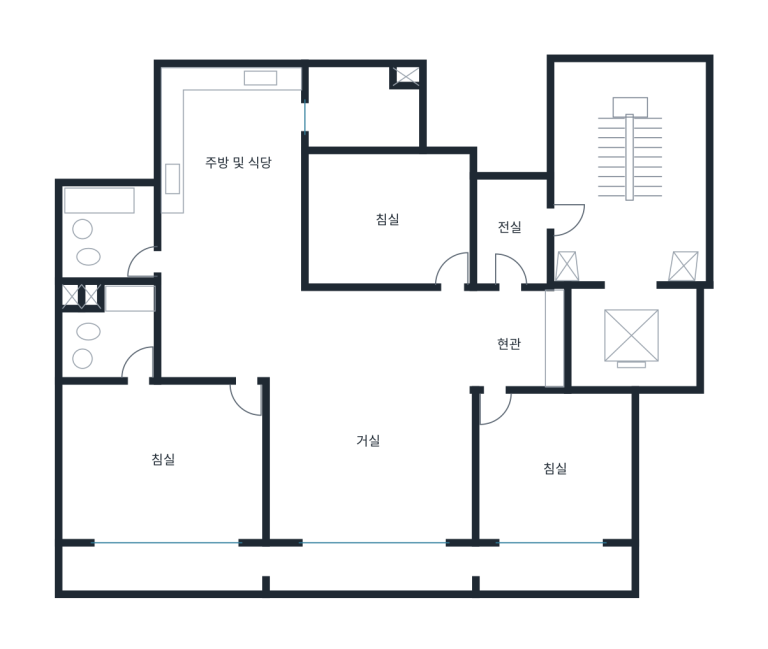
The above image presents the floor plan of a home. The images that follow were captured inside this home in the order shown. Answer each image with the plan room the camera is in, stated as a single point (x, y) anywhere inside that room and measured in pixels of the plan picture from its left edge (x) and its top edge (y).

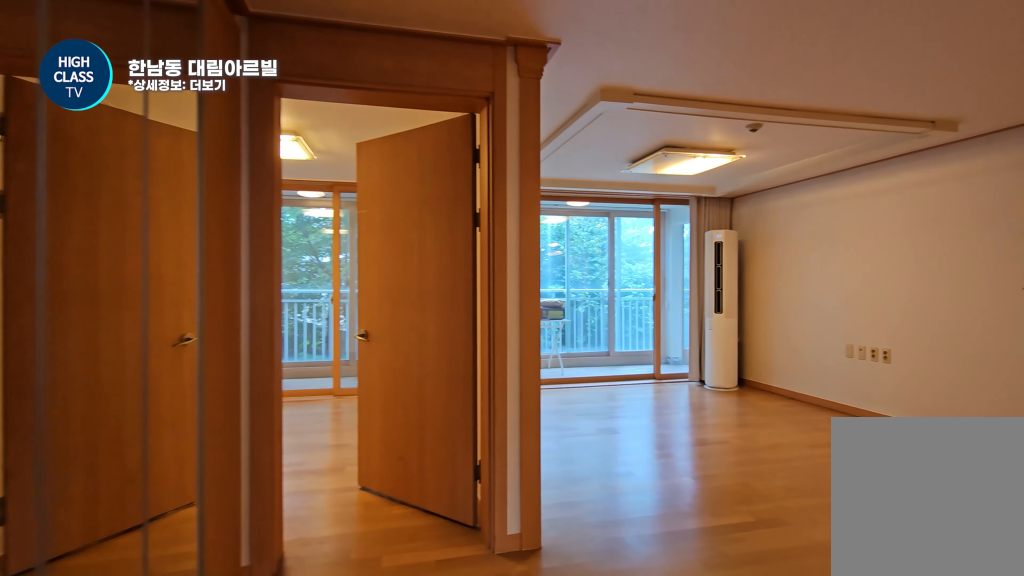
(518, 338)
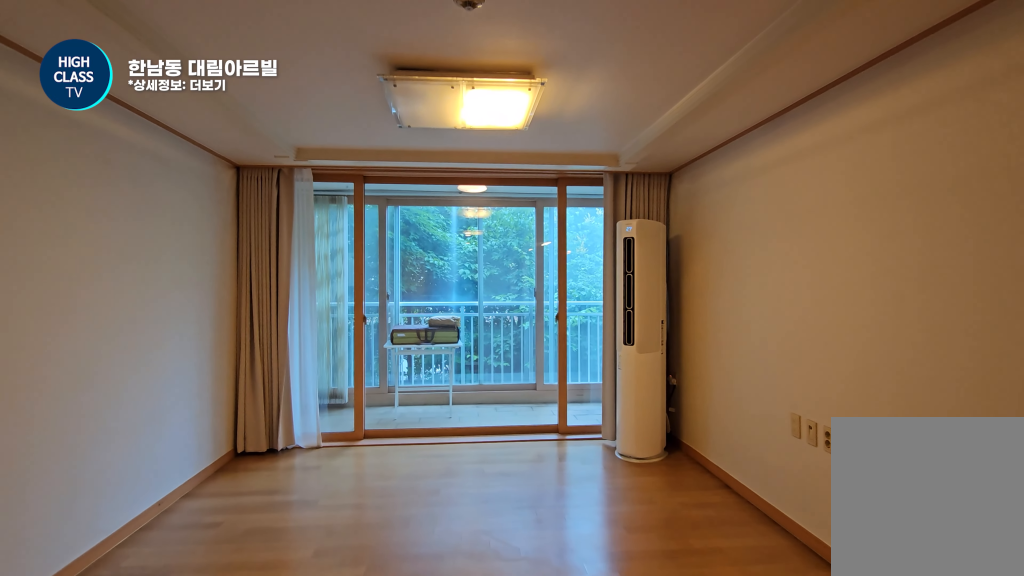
(369, 414)
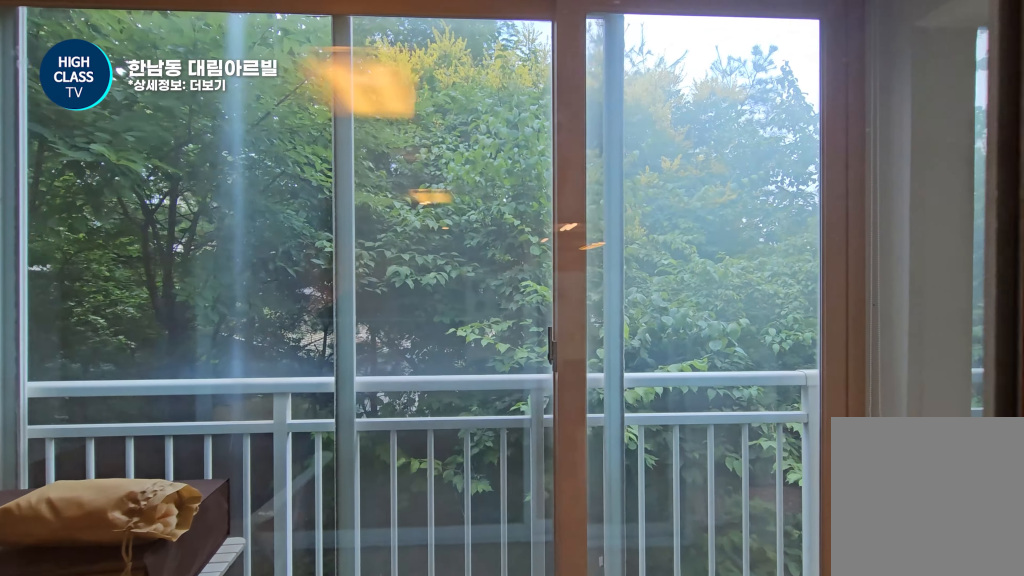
(369, 414)
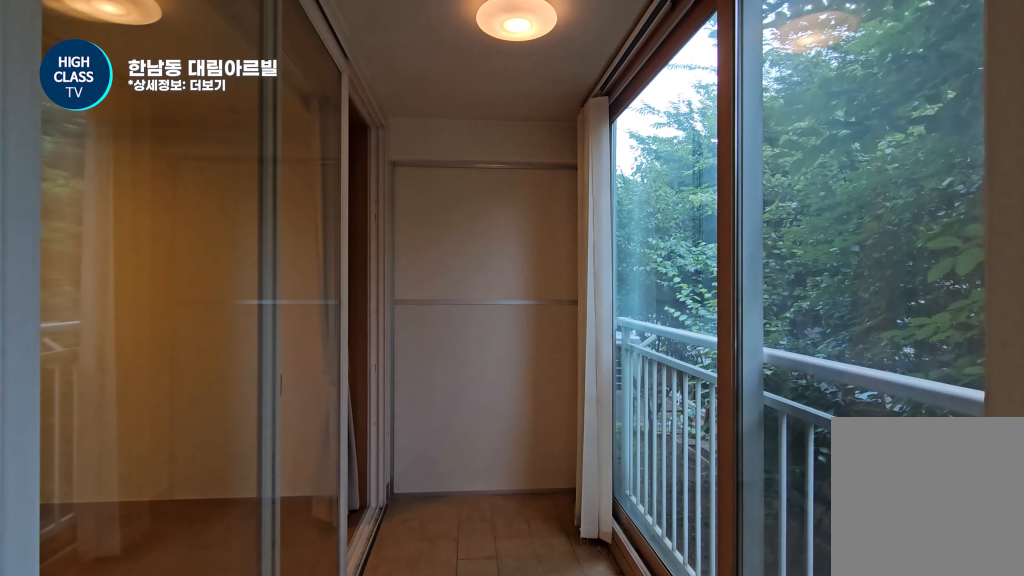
(348, 563)
